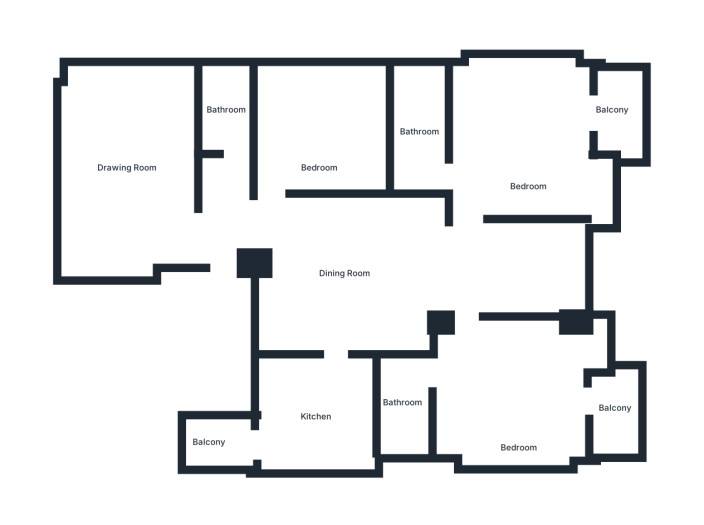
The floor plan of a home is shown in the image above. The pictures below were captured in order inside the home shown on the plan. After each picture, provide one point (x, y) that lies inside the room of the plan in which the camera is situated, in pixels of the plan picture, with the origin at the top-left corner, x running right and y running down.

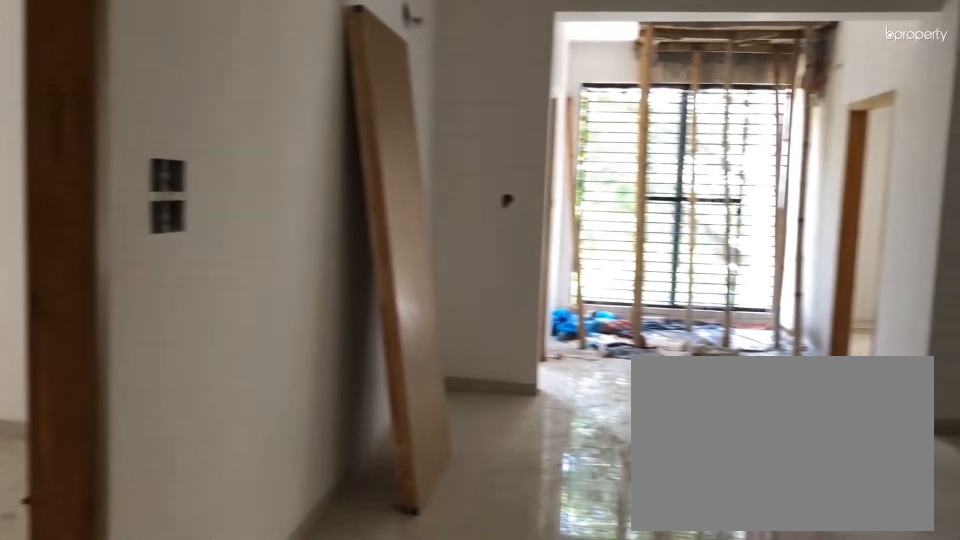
(291, 230)
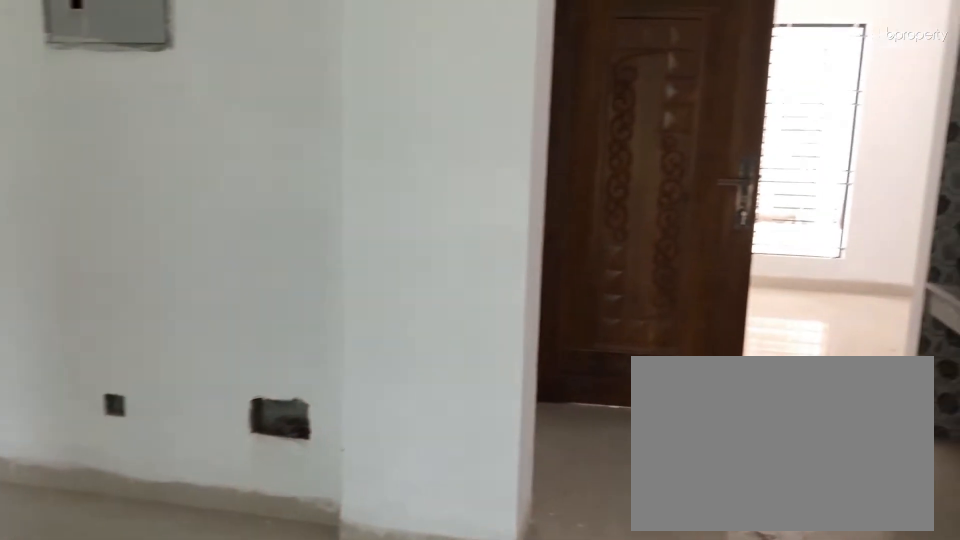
(350, 288)
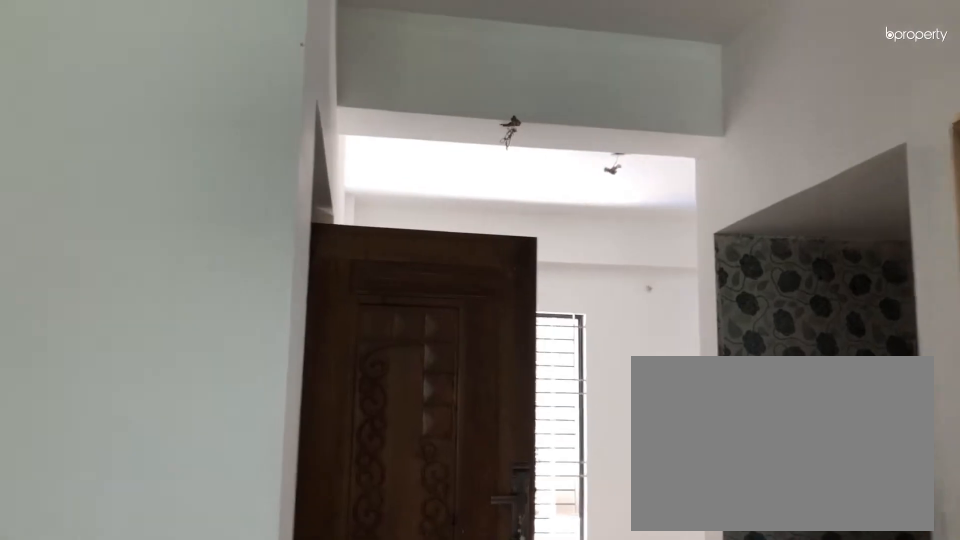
(350, 288)
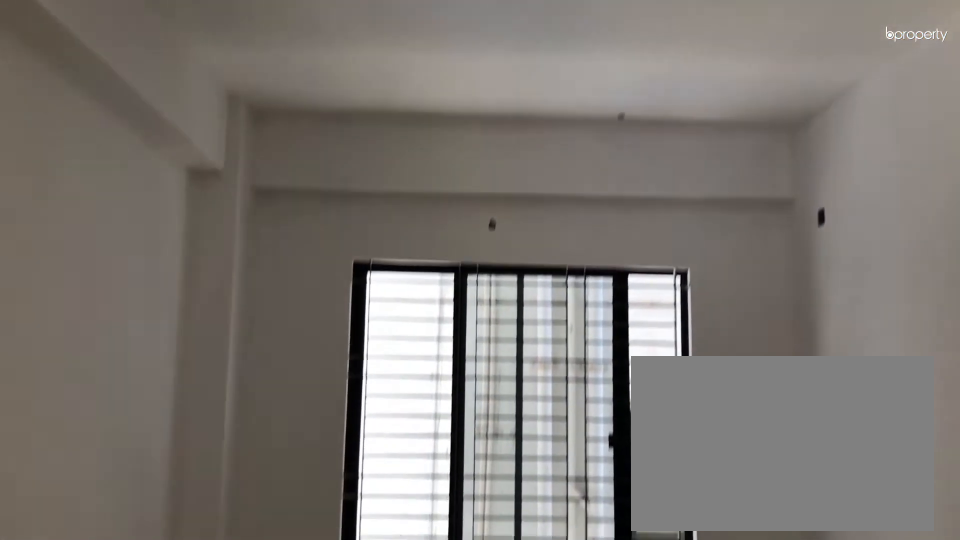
(123, 178)
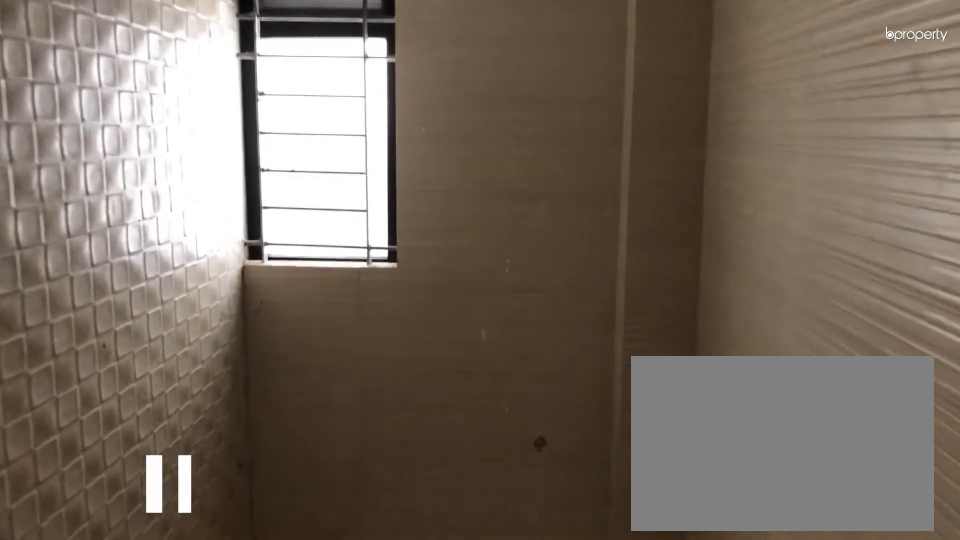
(223, 108)
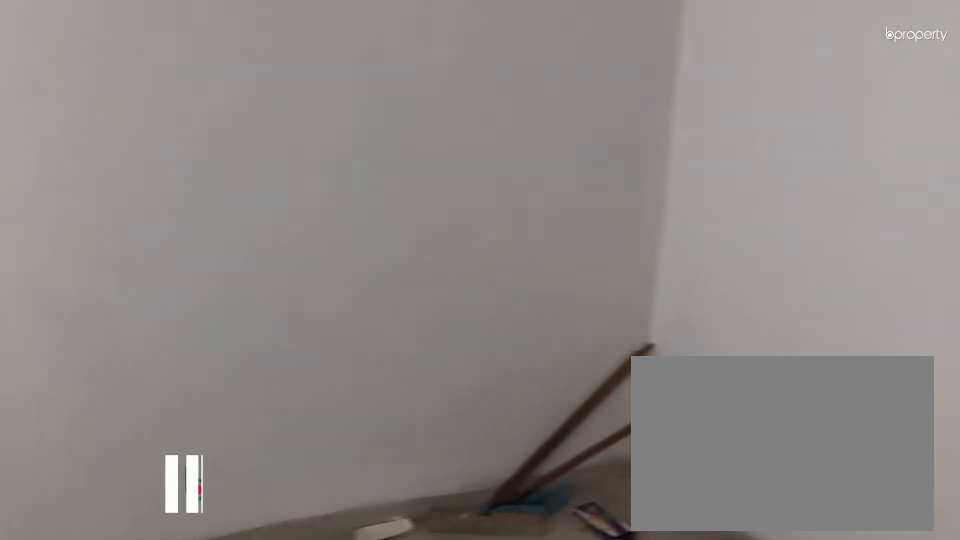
(313, 139)
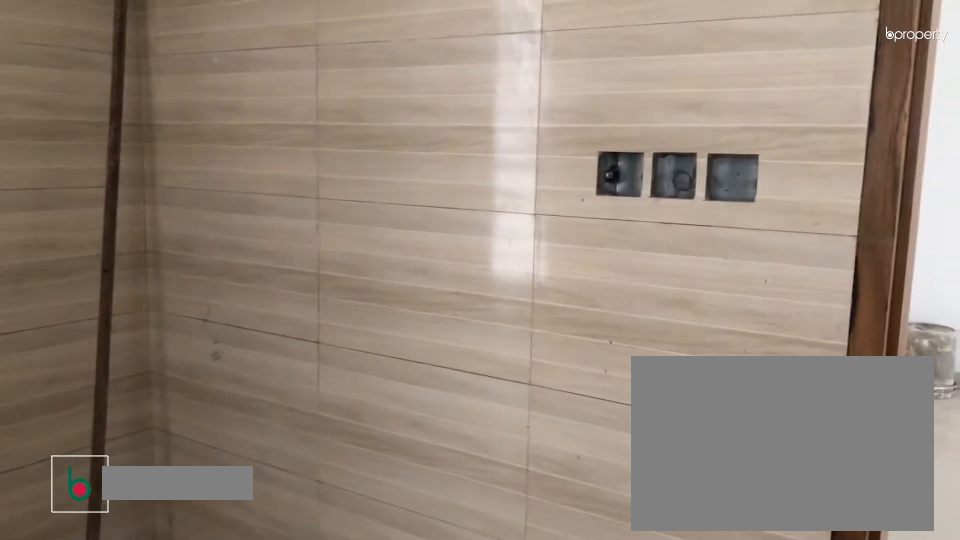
(314, 415)
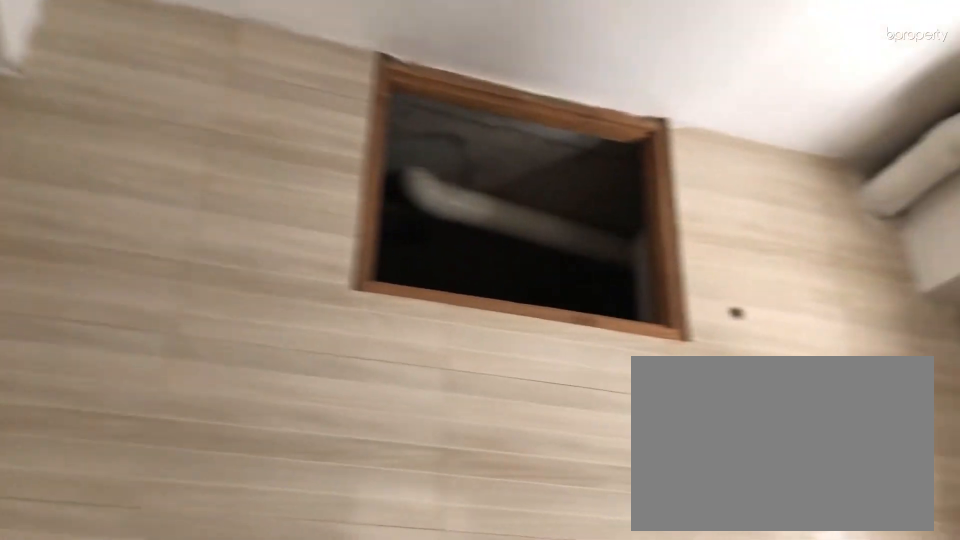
(314, 415)
